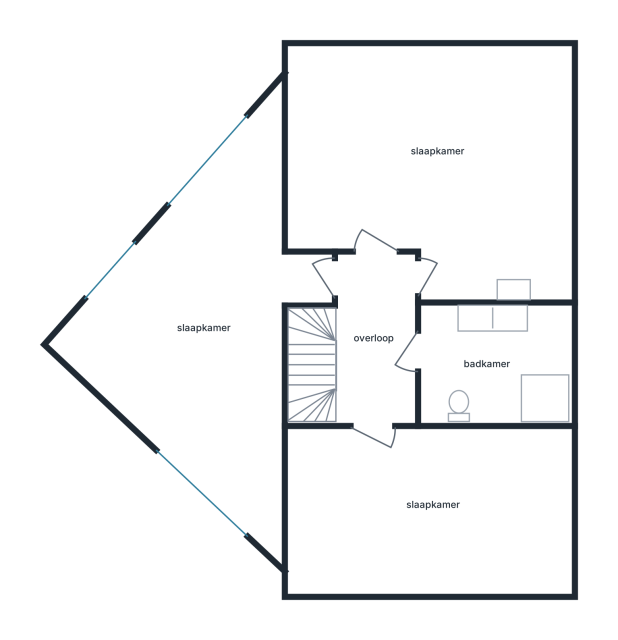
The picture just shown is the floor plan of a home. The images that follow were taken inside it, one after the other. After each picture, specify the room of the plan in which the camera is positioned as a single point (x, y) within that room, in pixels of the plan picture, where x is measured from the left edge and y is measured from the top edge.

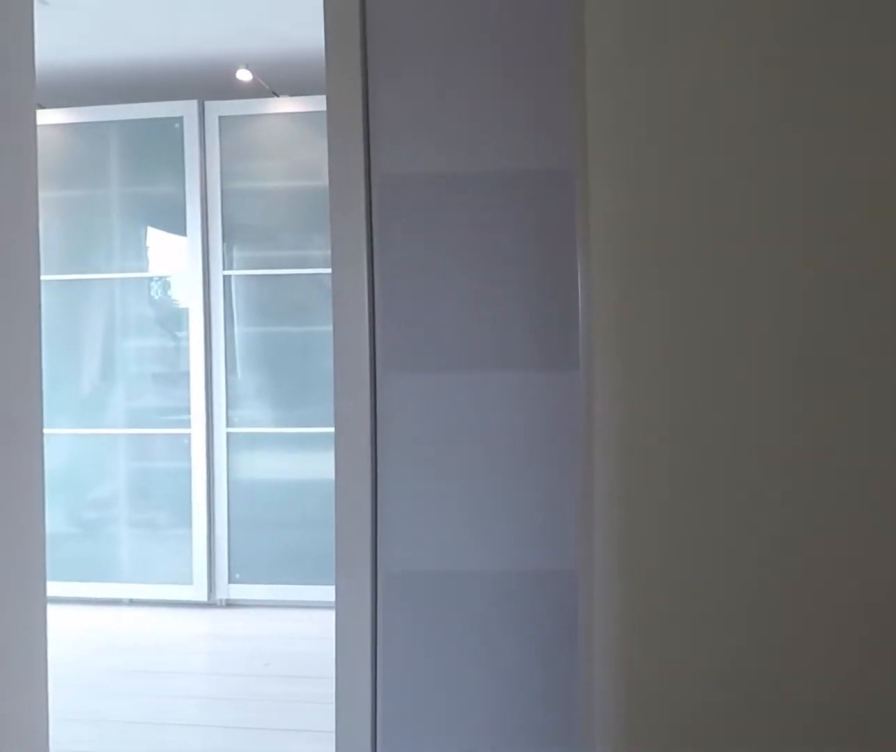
(403, 400)
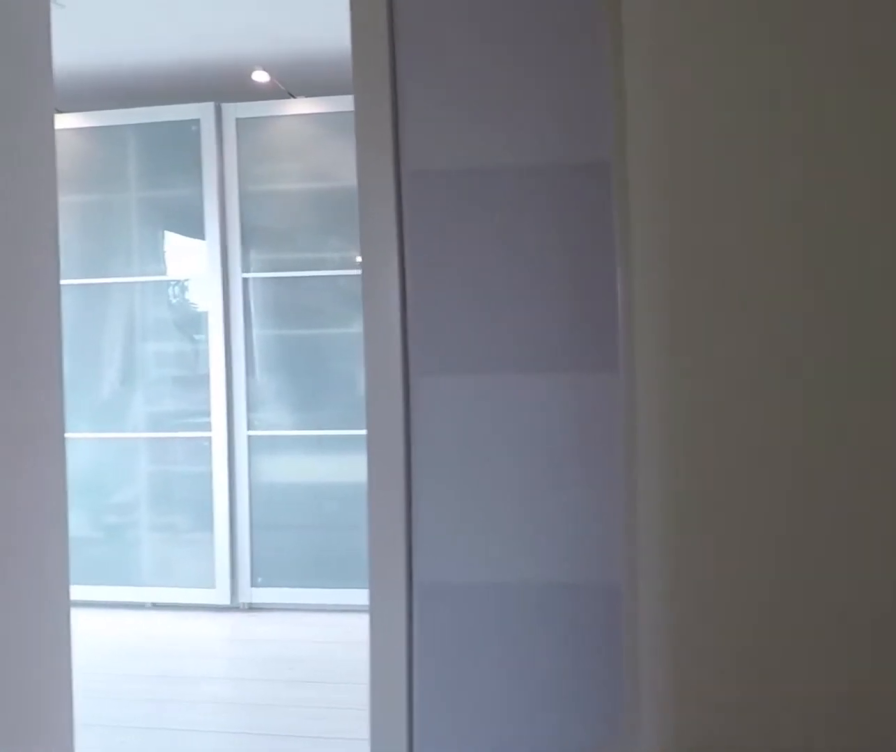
(403, 400)
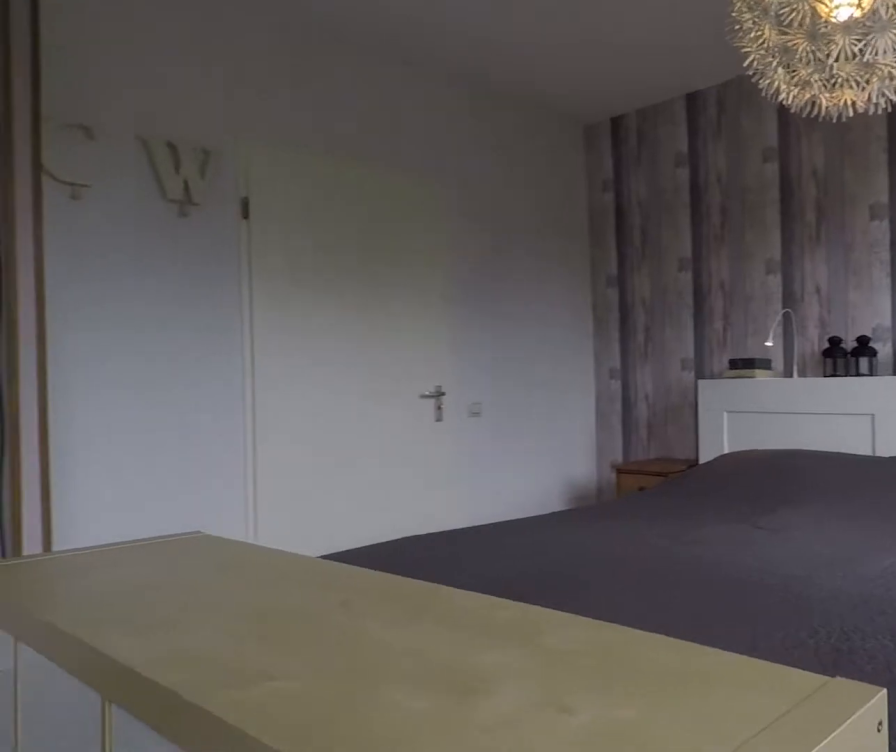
(567, 175)
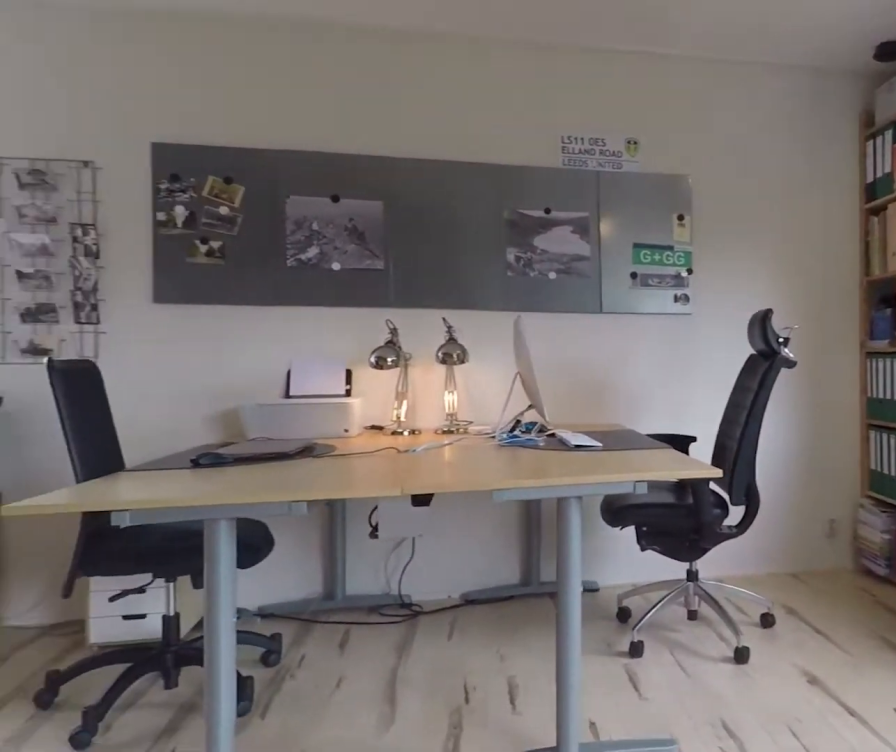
(214, 437)
